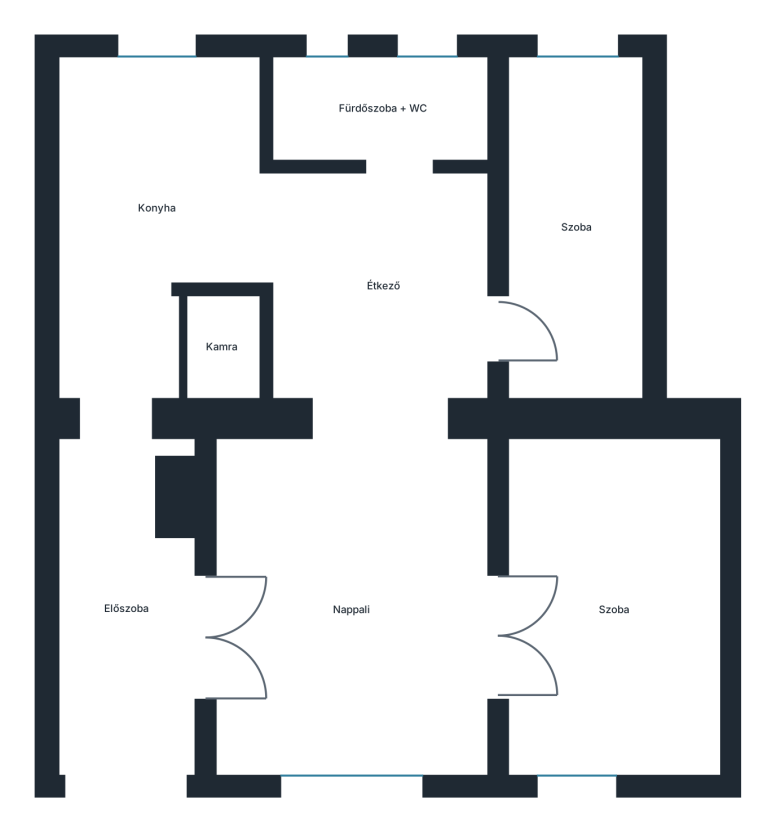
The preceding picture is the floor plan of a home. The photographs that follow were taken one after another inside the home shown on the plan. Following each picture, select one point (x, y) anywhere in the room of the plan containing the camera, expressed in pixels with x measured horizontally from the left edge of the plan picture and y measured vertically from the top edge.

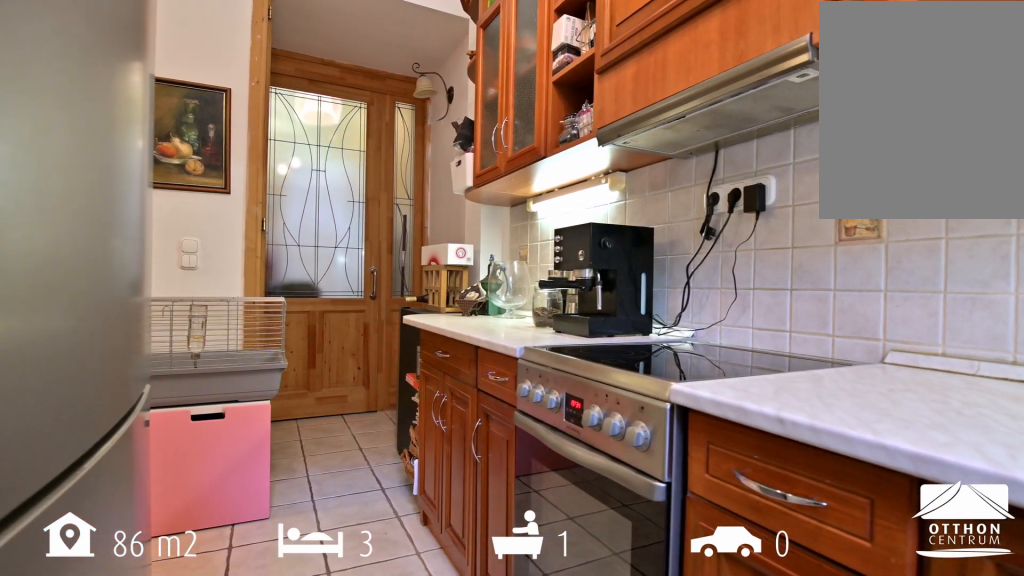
(161, 216)
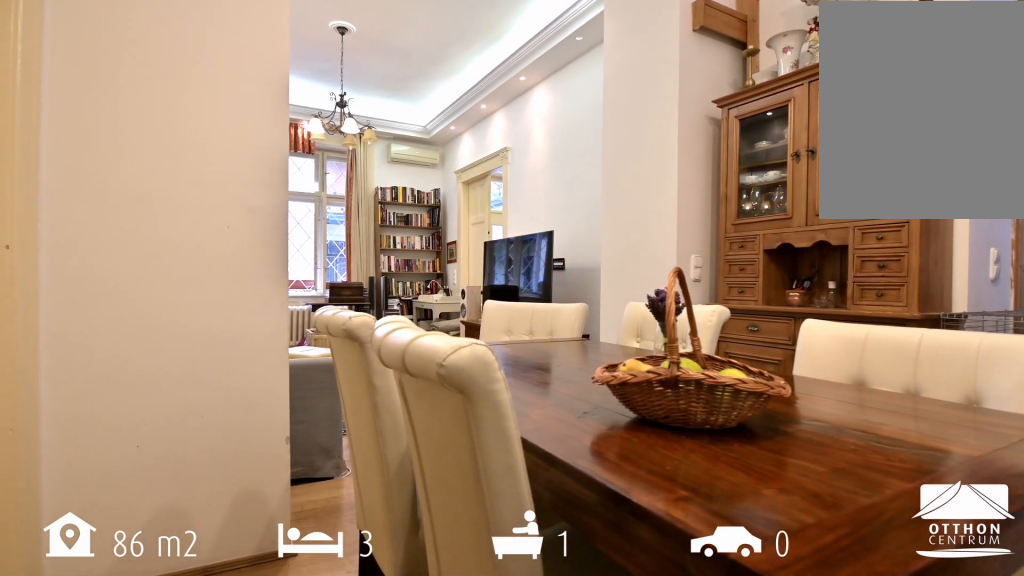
(385, 280)
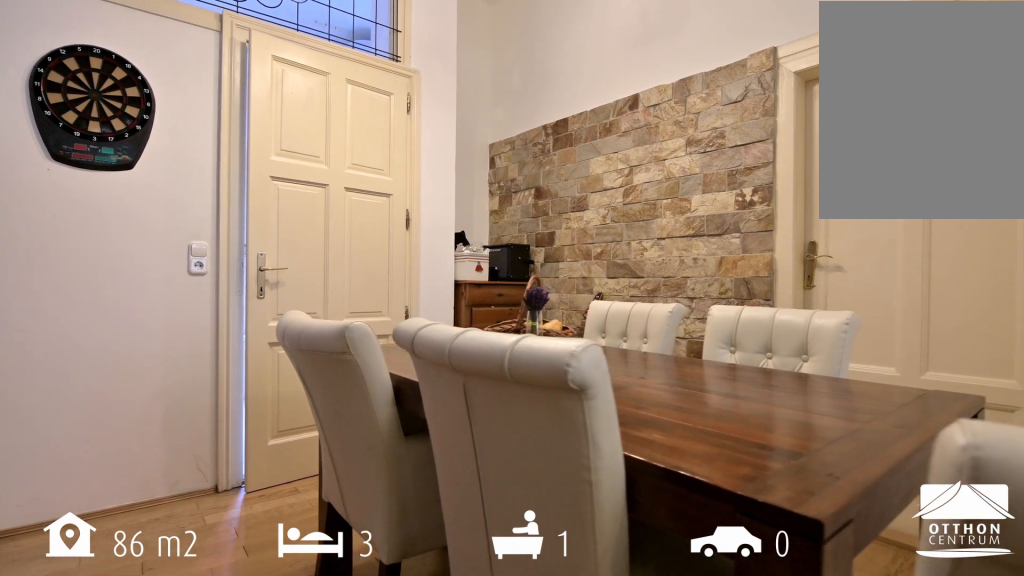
(385, 280)
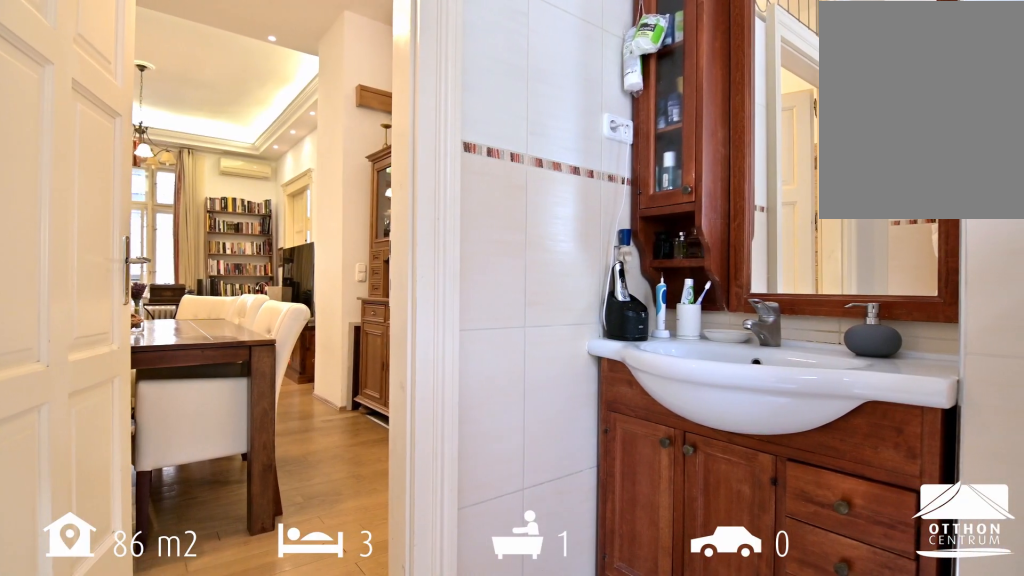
(385, 114)
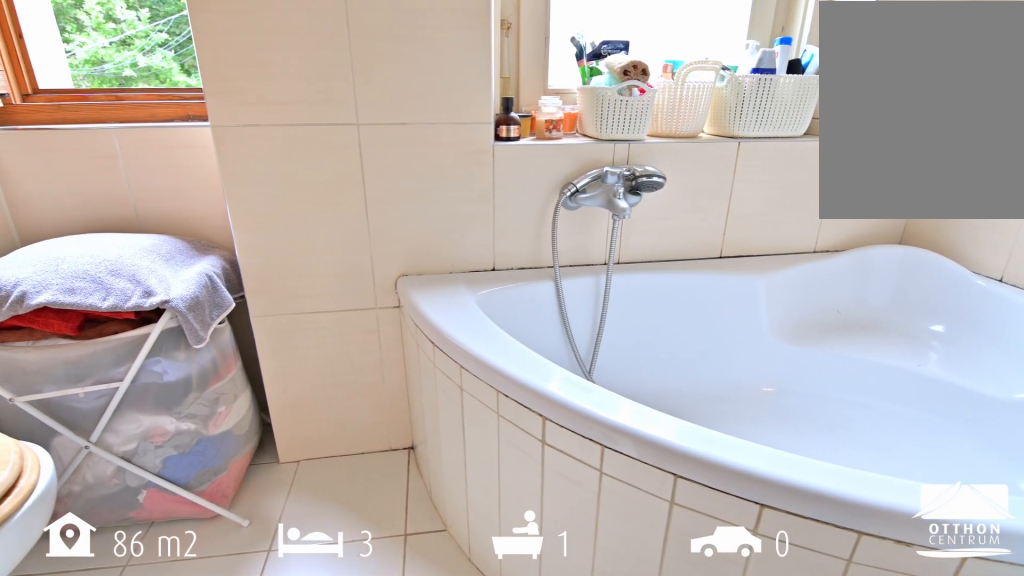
(385, 113)
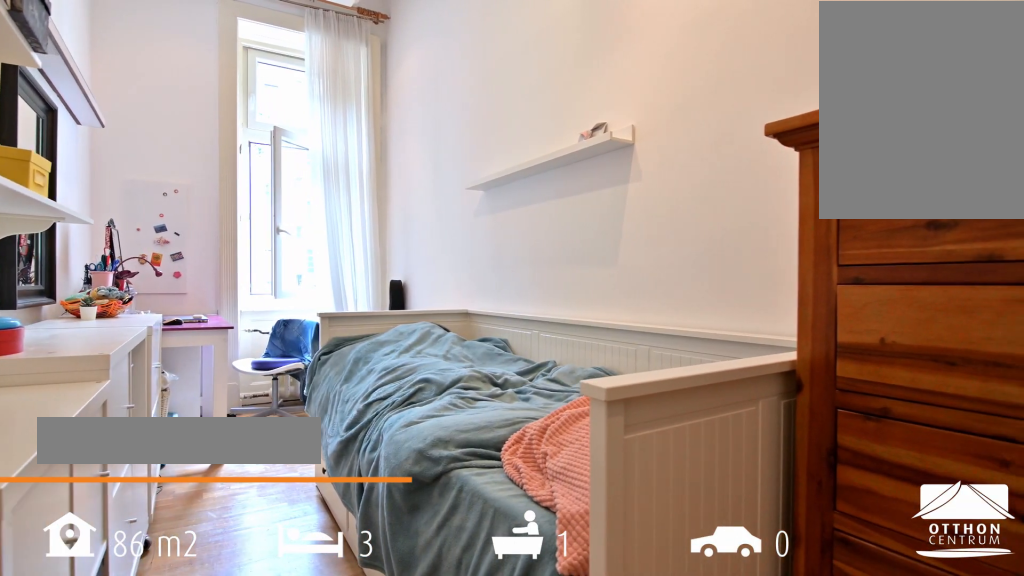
(590, 235)
